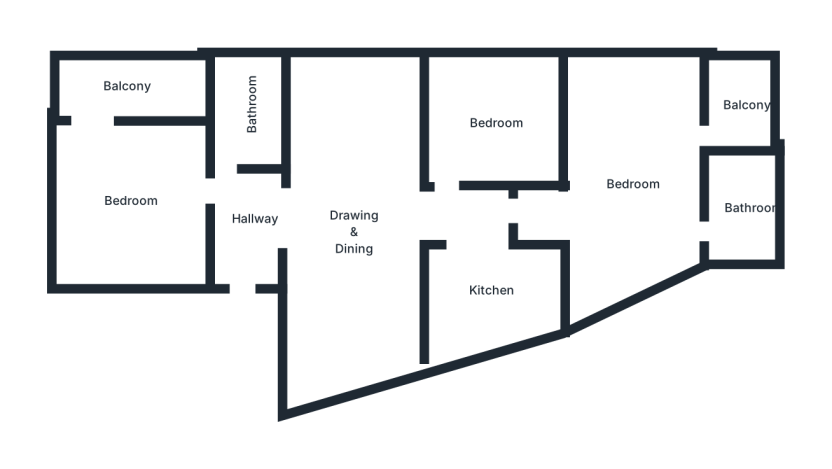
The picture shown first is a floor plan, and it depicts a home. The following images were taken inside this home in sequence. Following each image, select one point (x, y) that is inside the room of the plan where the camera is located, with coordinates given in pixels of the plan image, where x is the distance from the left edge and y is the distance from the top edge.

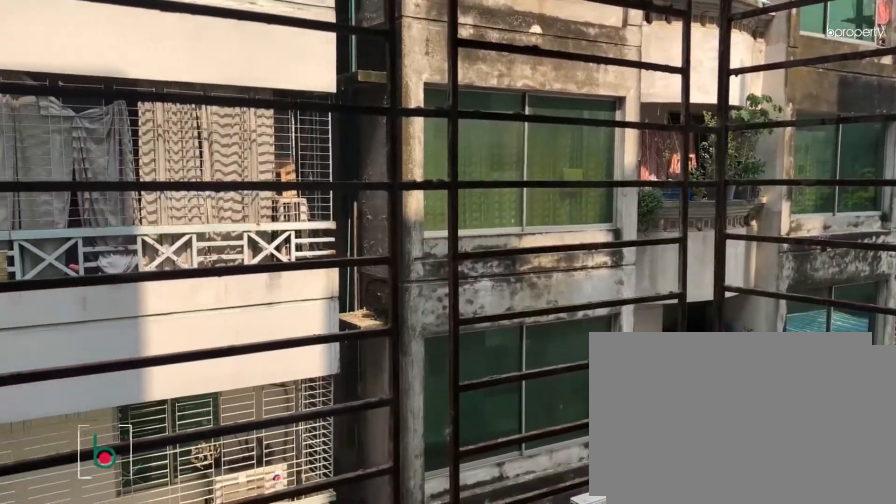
(747, 105)
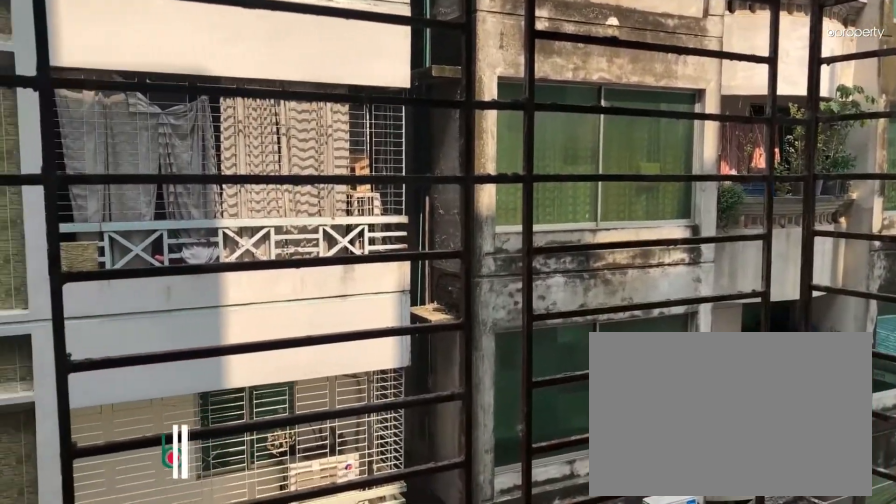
(747, 105)
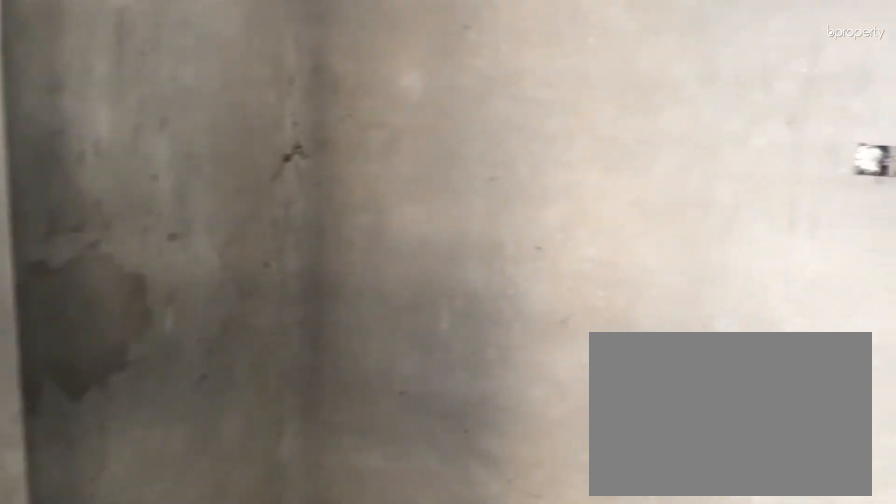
(499, 124)
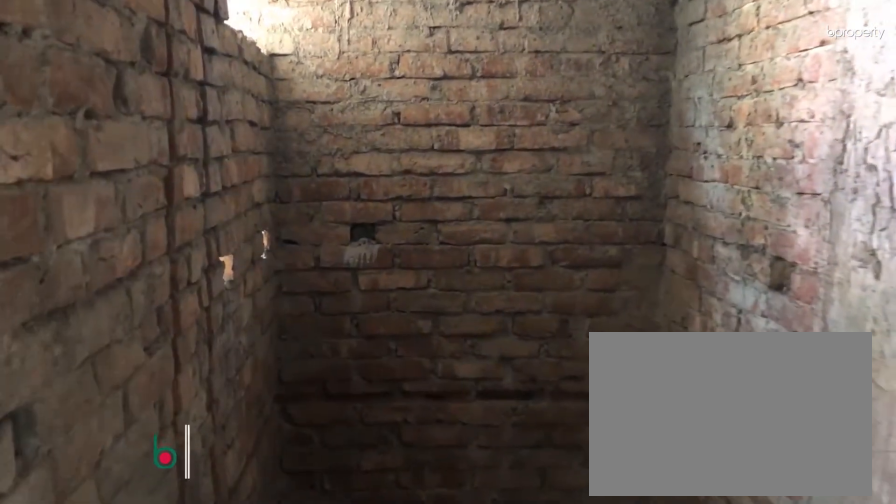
(253, 101)
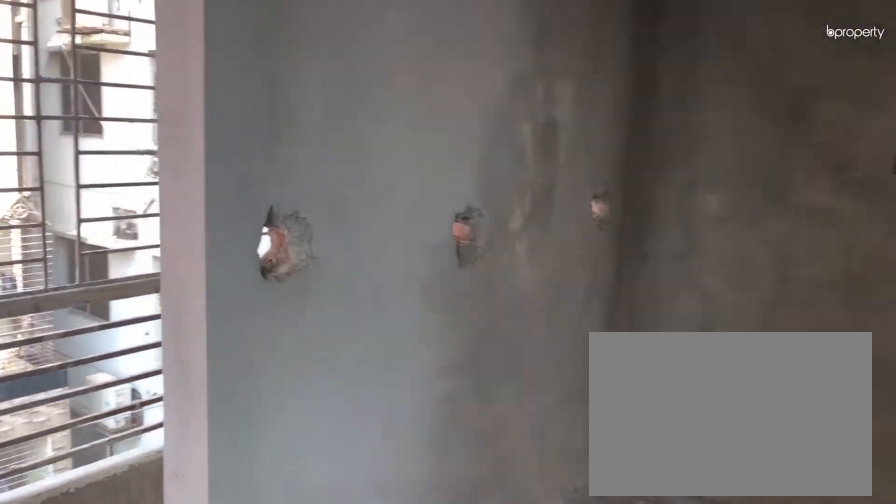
(132, 204)
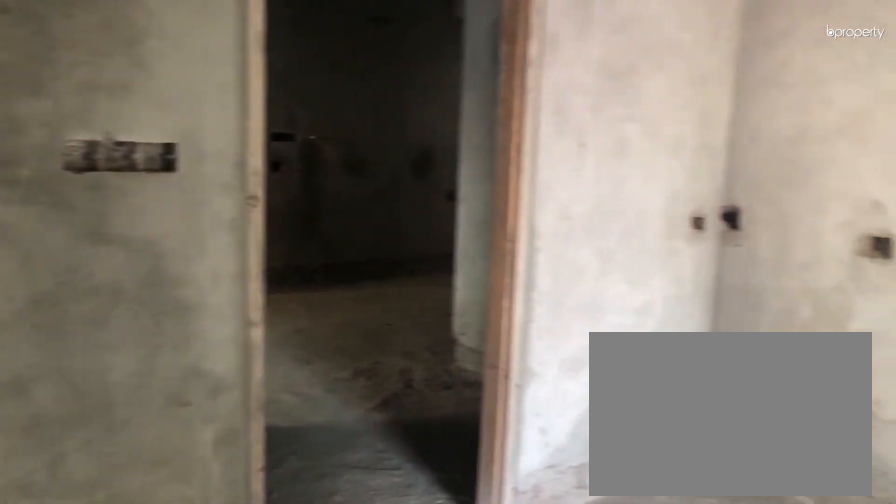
(132, 204)
